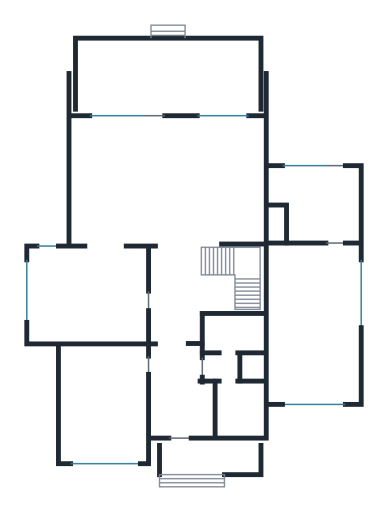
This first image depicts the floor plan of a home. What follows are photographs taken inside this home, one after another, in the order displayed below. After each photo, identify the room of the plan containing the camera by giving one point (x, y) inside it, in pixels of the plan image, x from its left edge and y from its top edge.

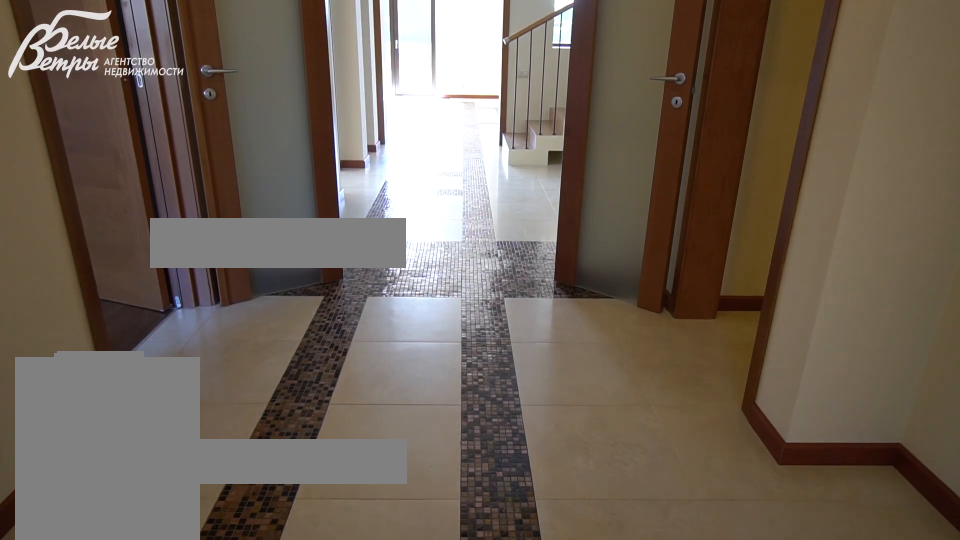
(178, 389)
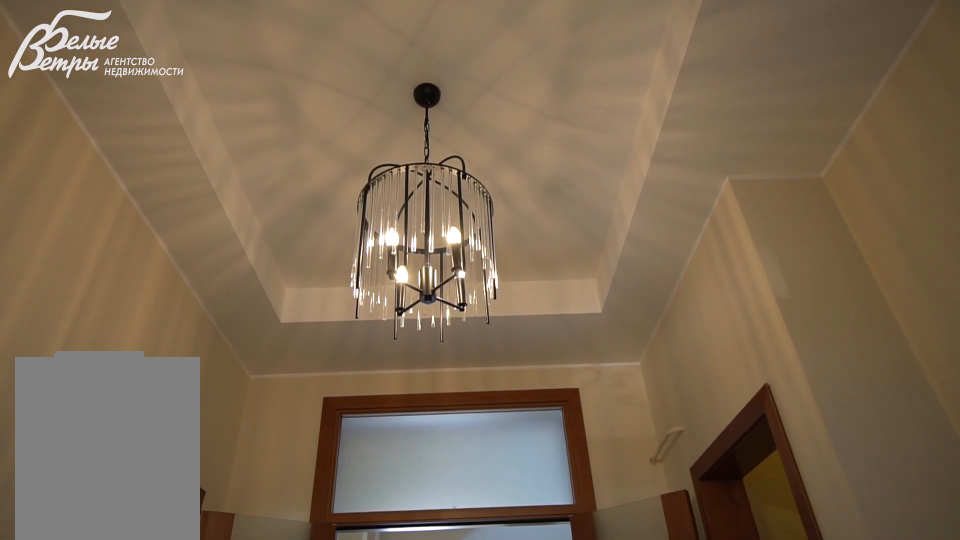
(178, 389)
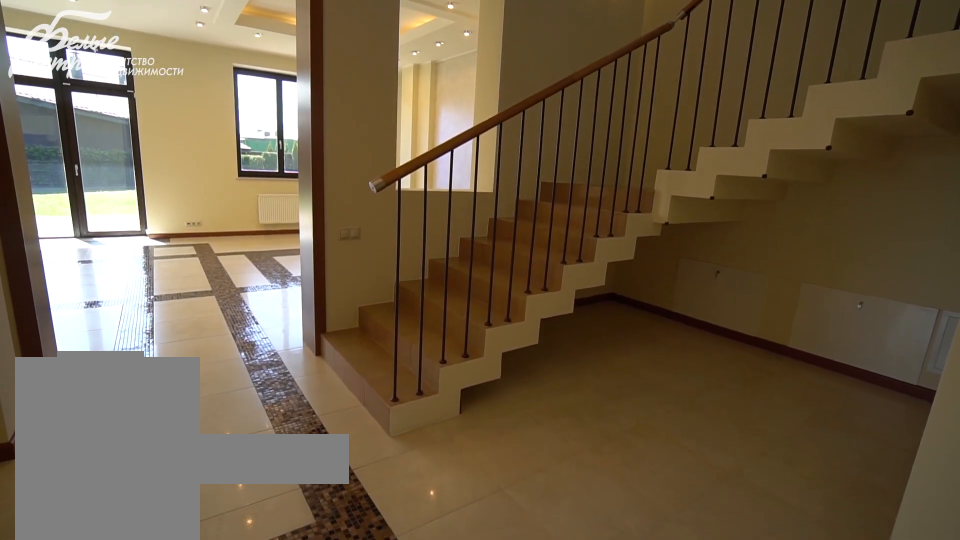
(174, 293)
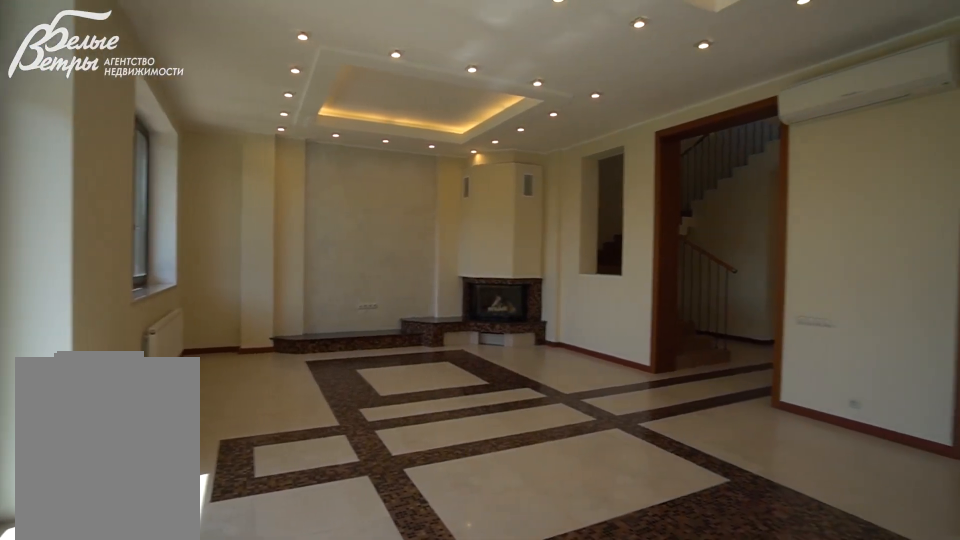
(168, 179)
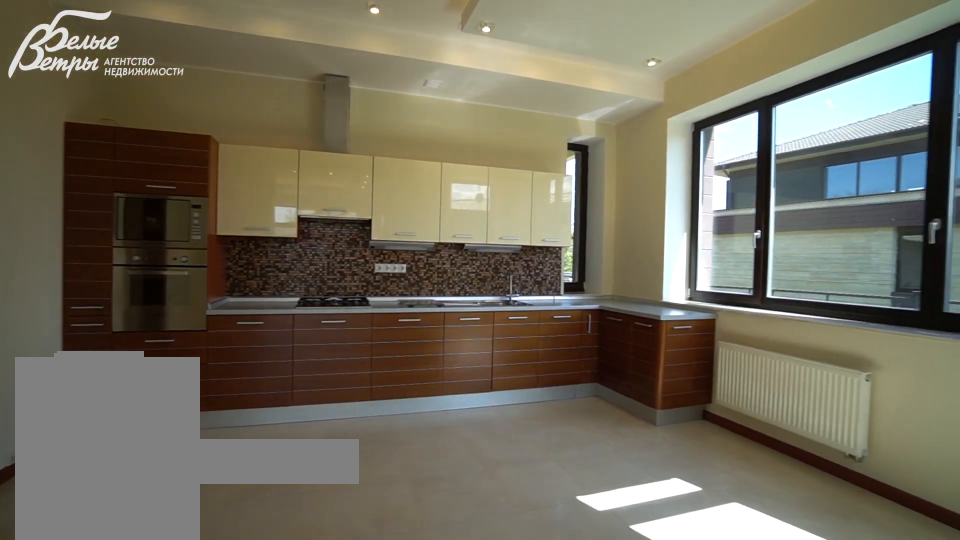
(90, 295)
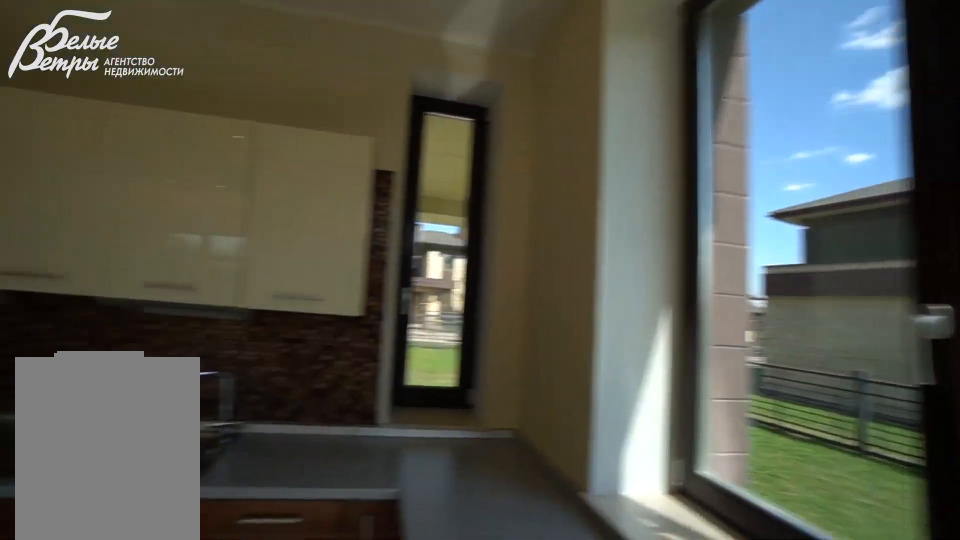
(90, 294)
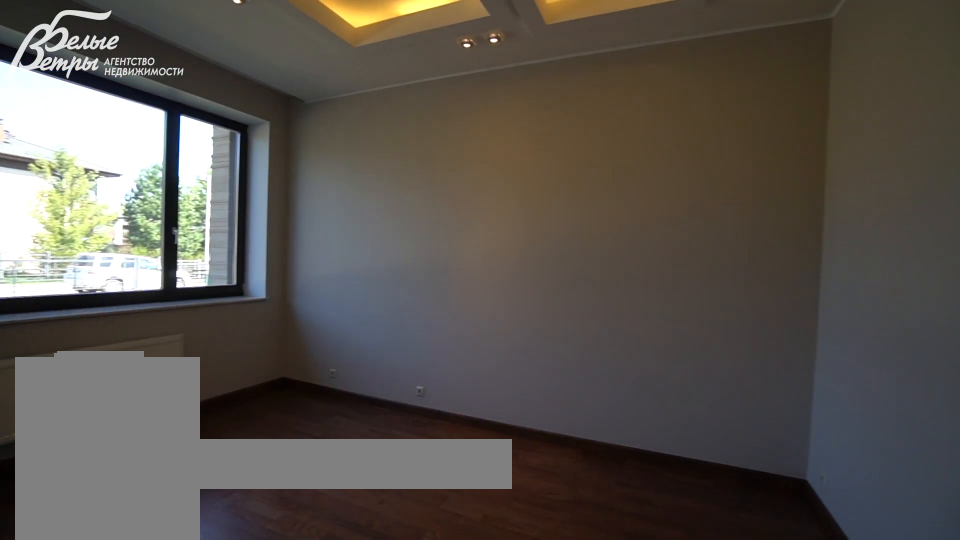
(102, 402)
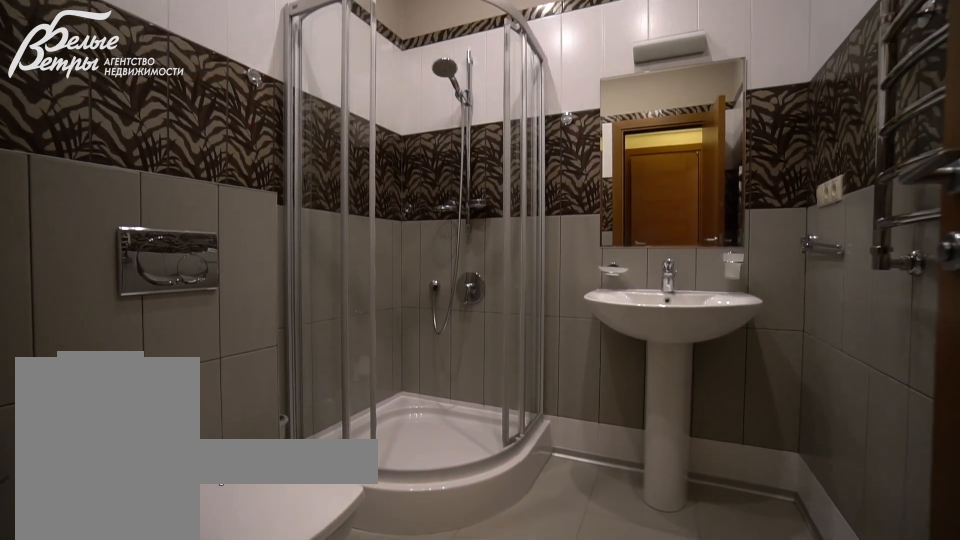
(239, 410)
